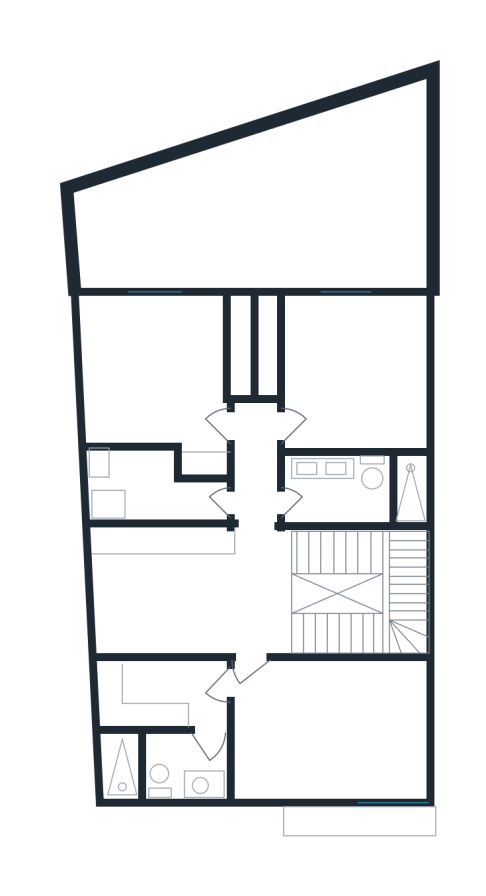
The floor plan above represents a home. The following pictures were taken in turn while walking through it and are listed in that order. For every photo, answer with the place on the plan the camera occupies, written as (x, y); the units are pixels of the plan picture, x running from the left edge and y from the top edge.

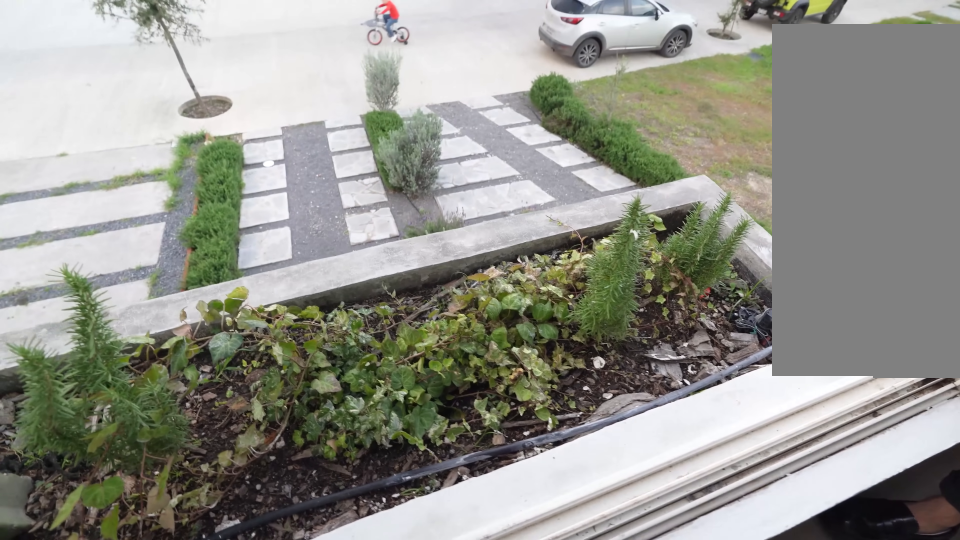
(338, 783)
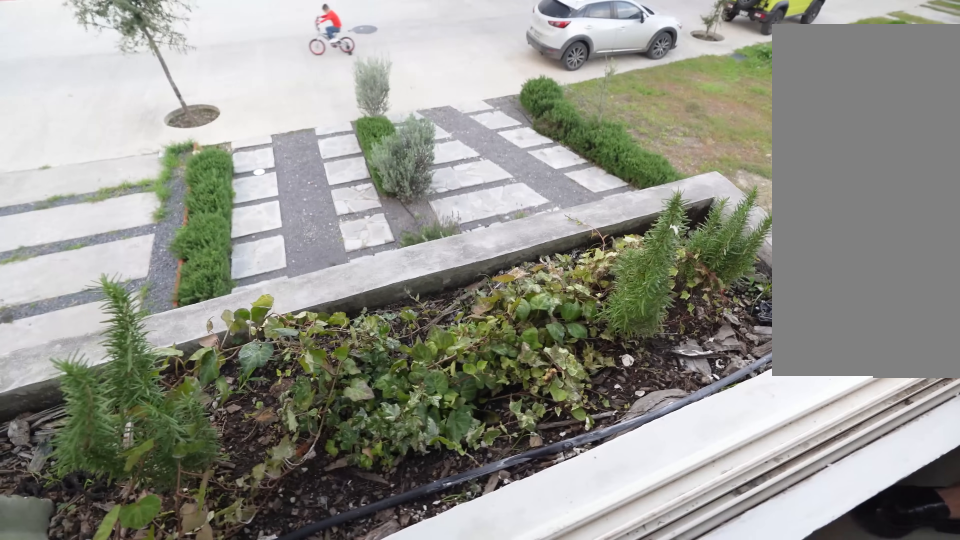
(338, 783)
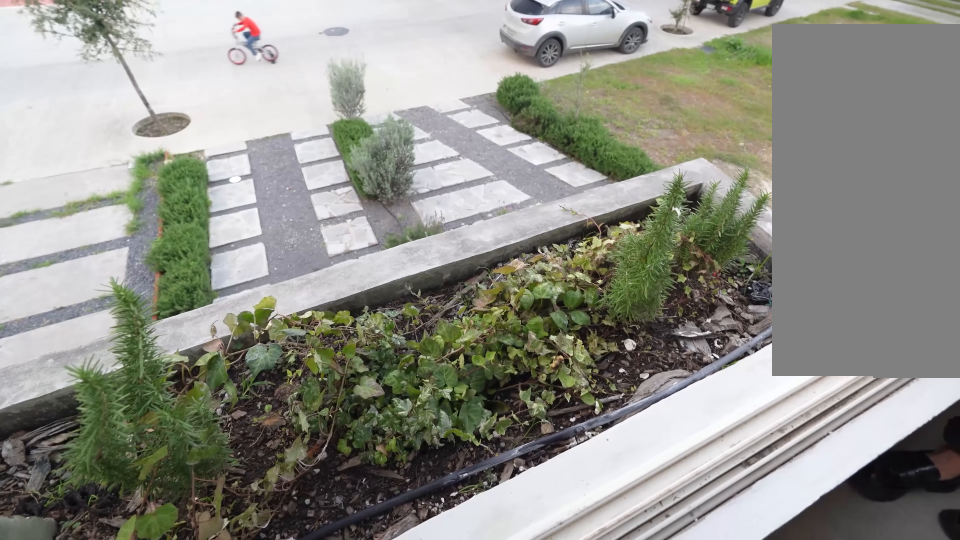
(337, 783)
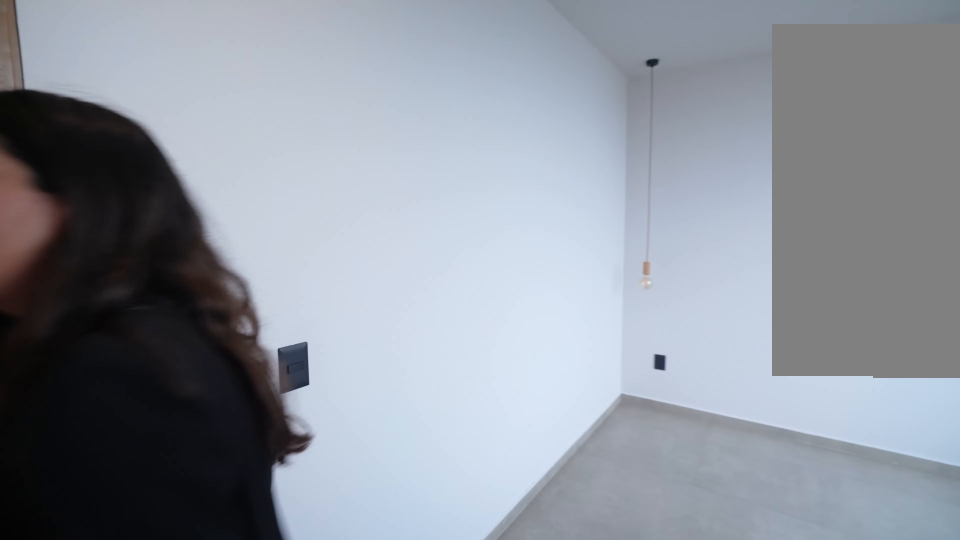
(240, 696)
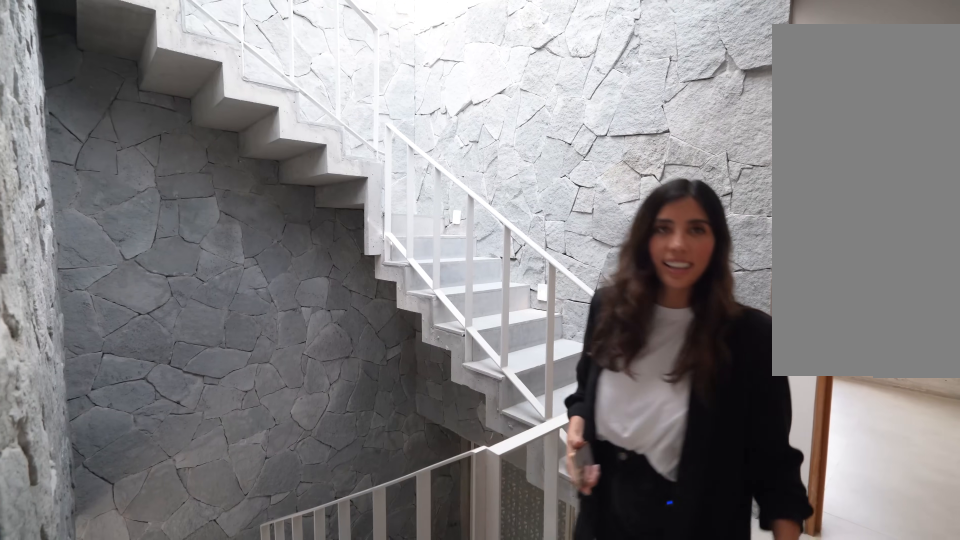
(246, 512)
